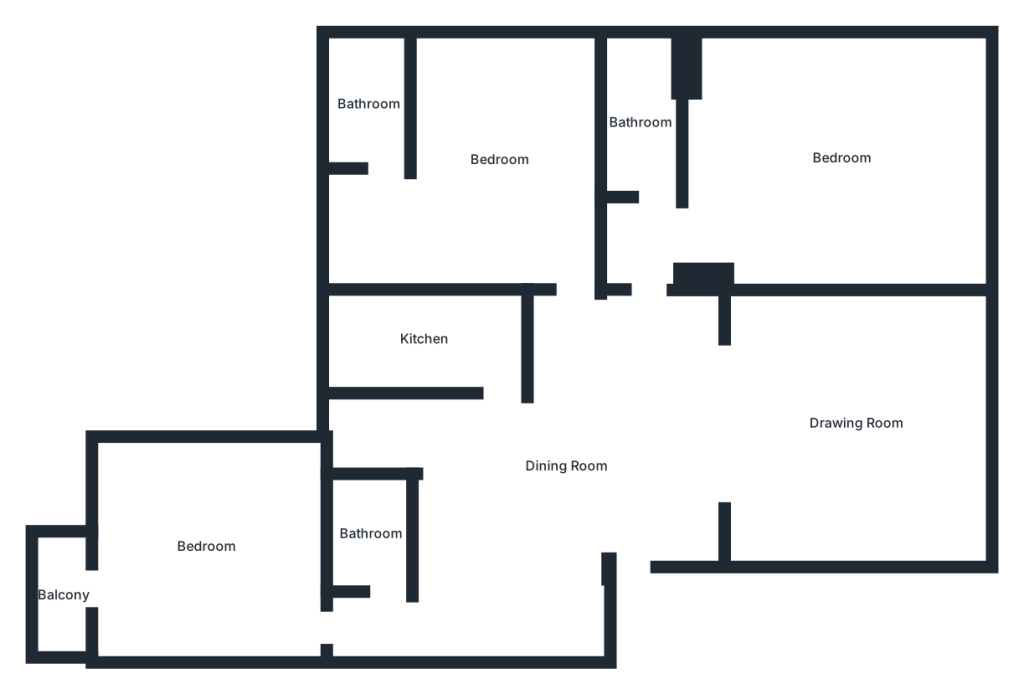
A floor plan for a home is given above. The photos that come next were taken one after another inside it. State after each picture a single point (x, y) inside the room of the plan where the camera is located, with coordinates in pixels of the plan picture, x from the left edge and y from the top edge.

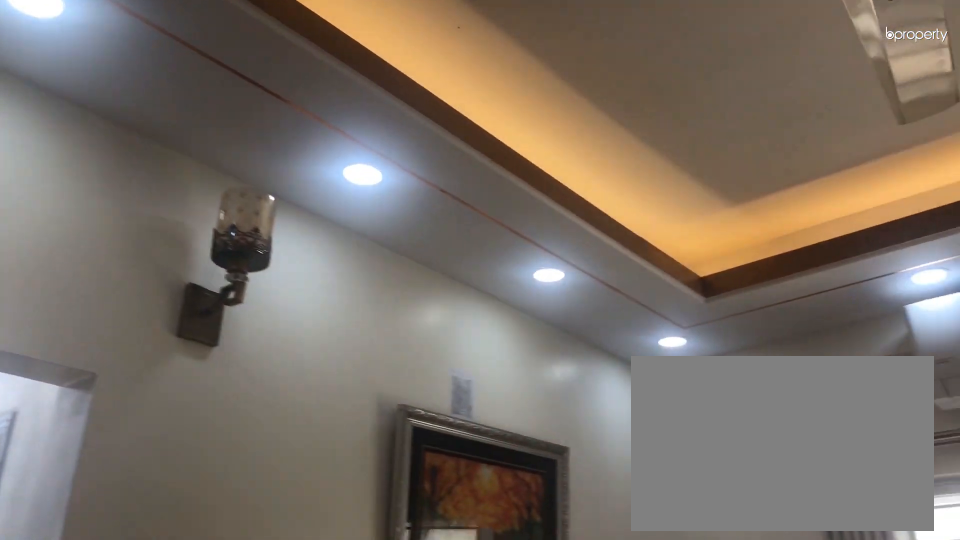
(499, 160)
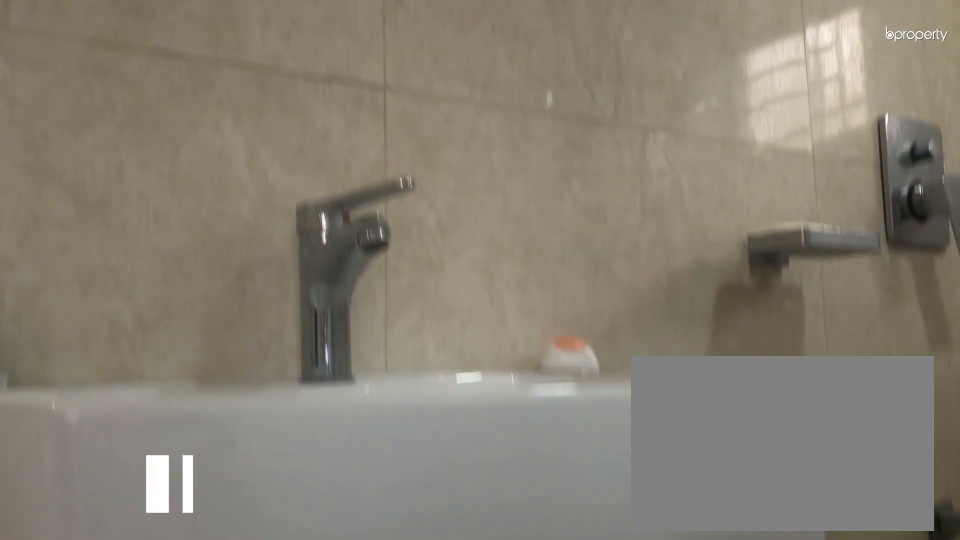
(369, 104)
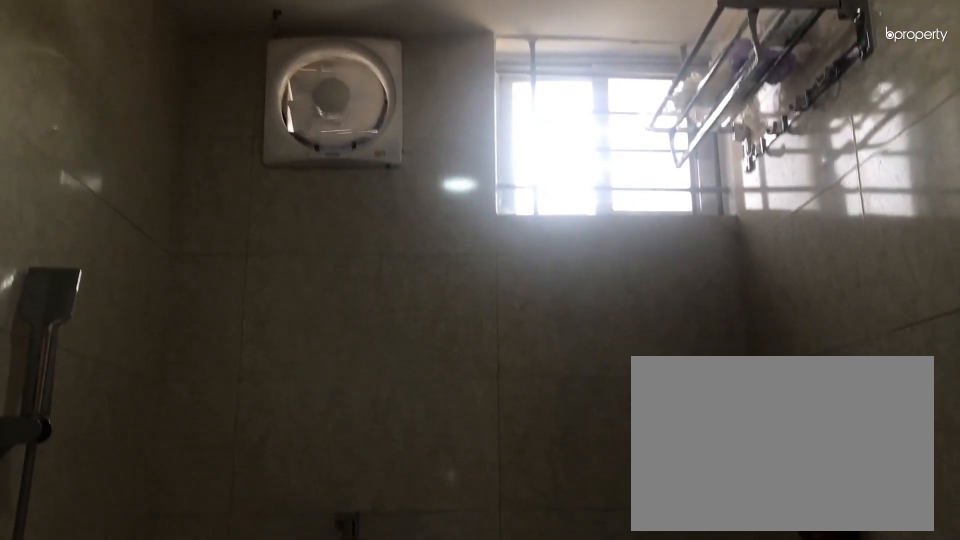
(369, 104)
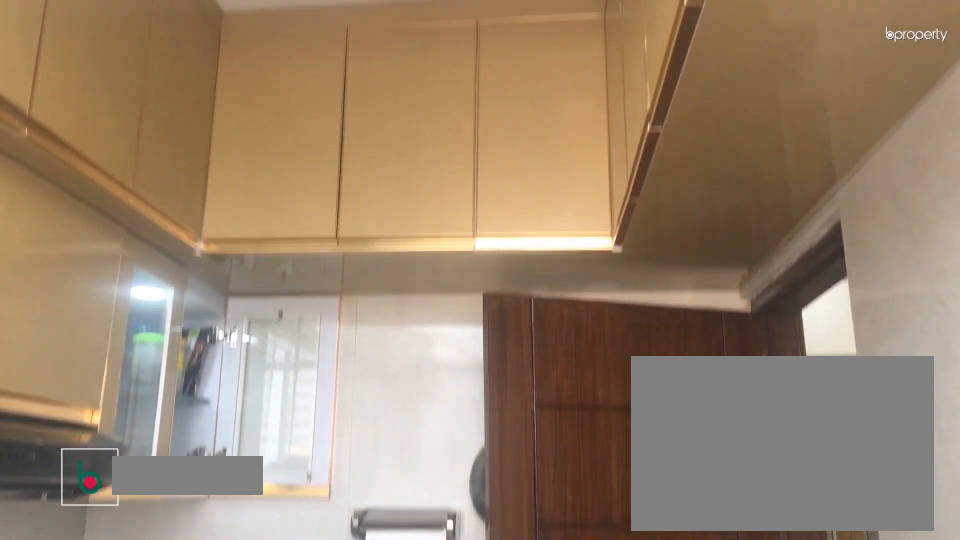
(420, 341)
